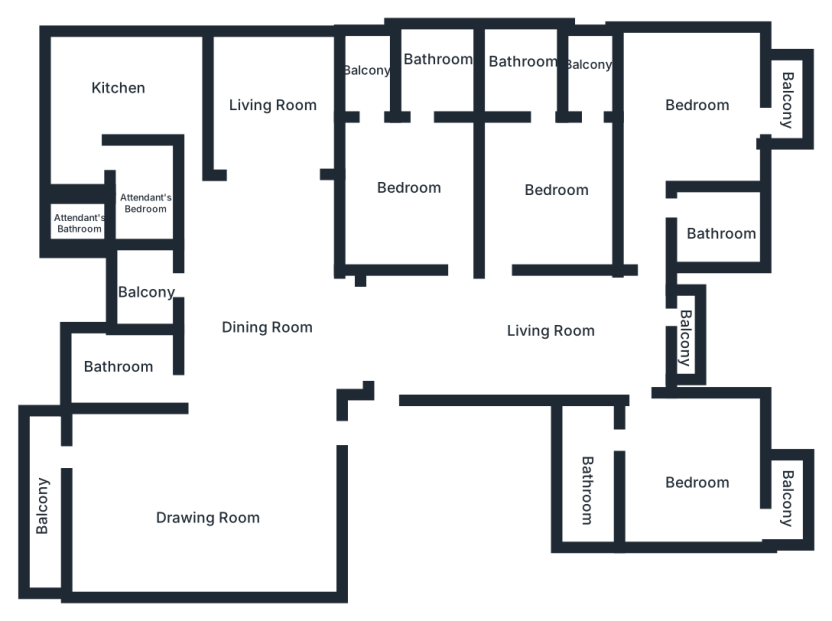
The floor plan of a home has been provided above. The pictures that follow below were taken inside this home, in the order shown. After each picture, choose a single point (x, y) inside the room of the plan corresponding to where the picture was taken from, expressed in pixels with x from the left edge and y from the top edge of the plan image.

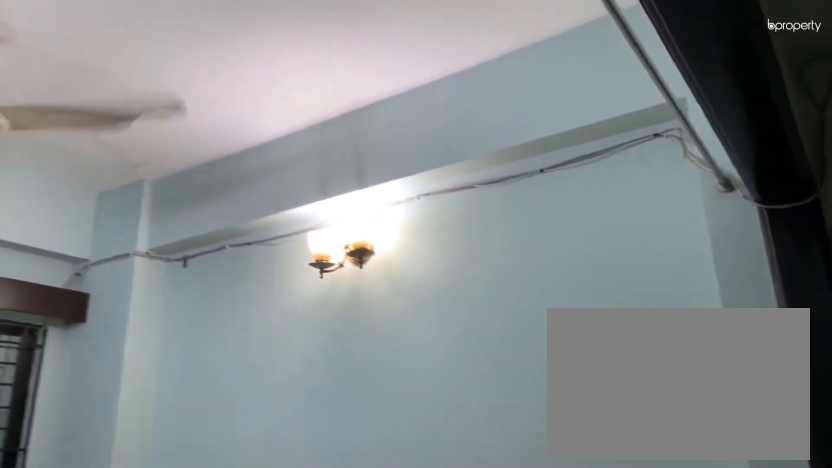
(265, 89)
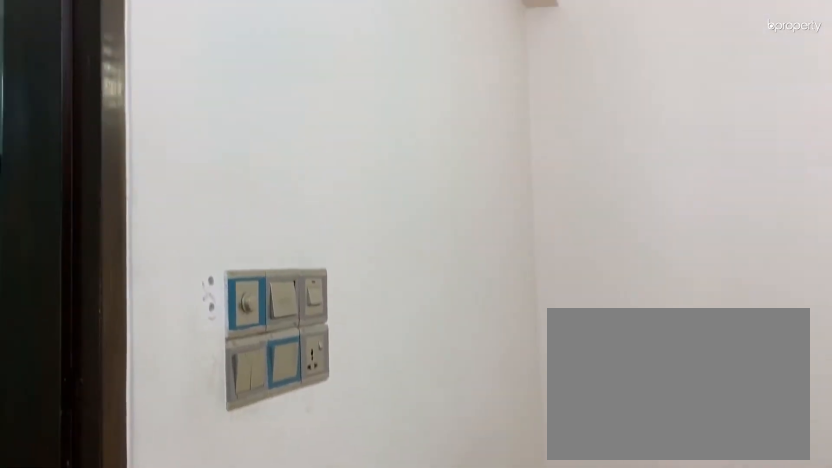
(405, 176)
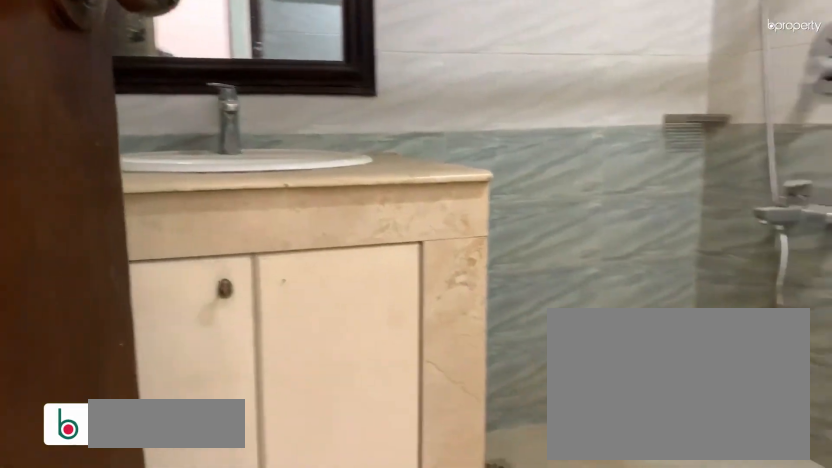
(430, 67)
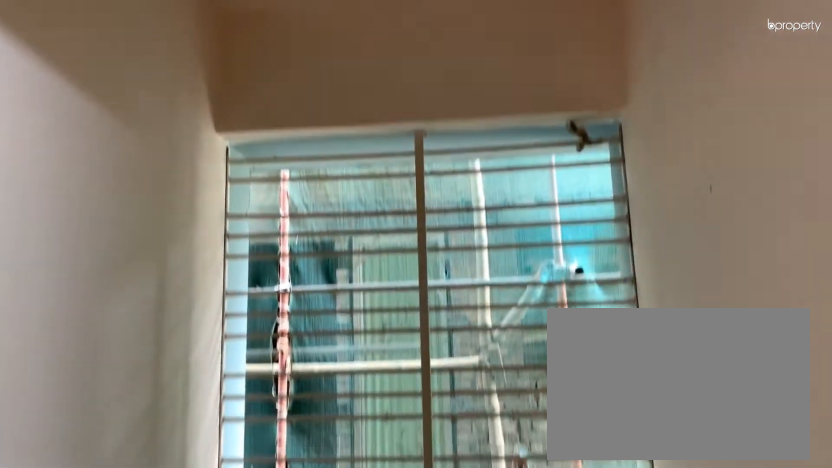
(366, 74)
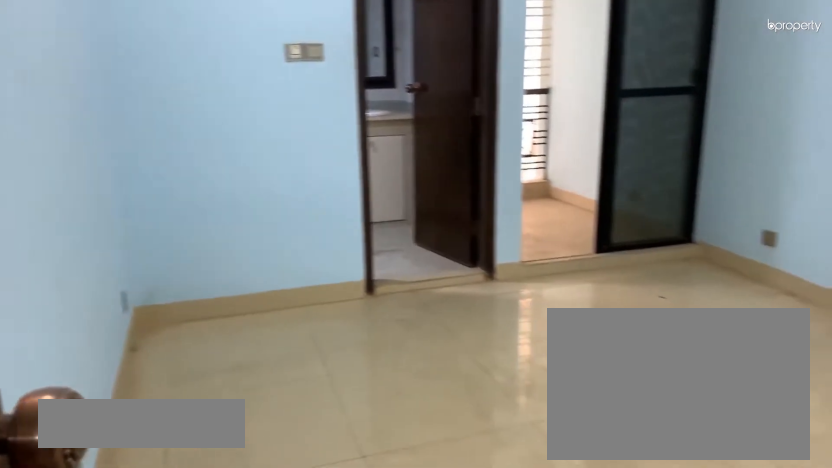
(554, 184)
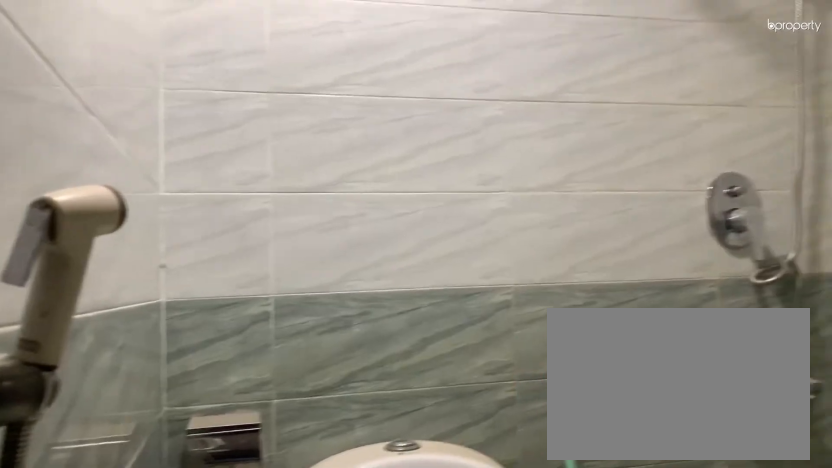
(524, 68)
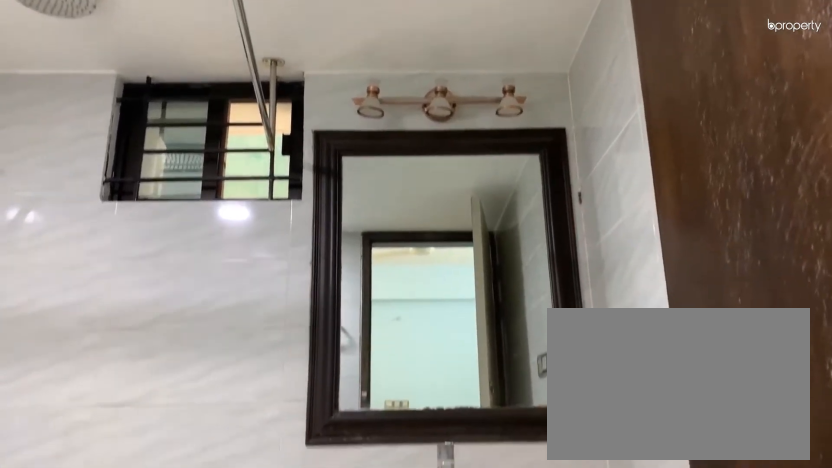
(524, 68)
